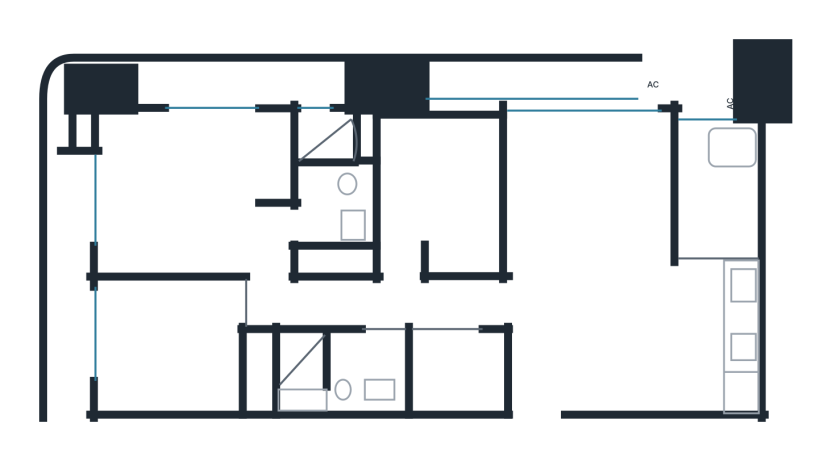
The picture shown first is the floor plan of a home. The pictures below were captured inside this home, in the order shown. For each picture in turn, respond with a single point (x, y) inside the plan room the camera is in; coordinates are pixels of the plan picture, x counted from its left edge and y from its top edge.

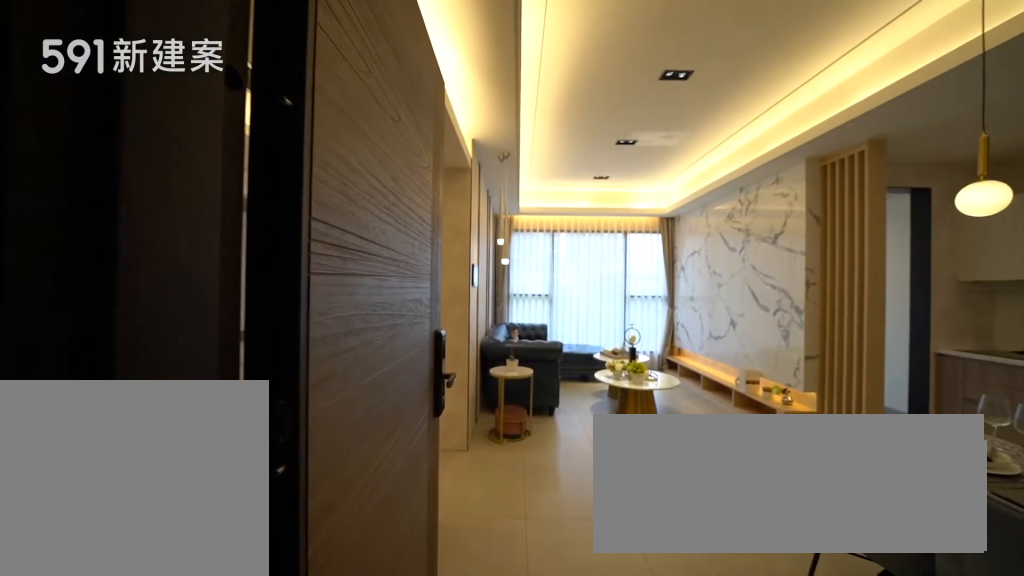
(538, 365)
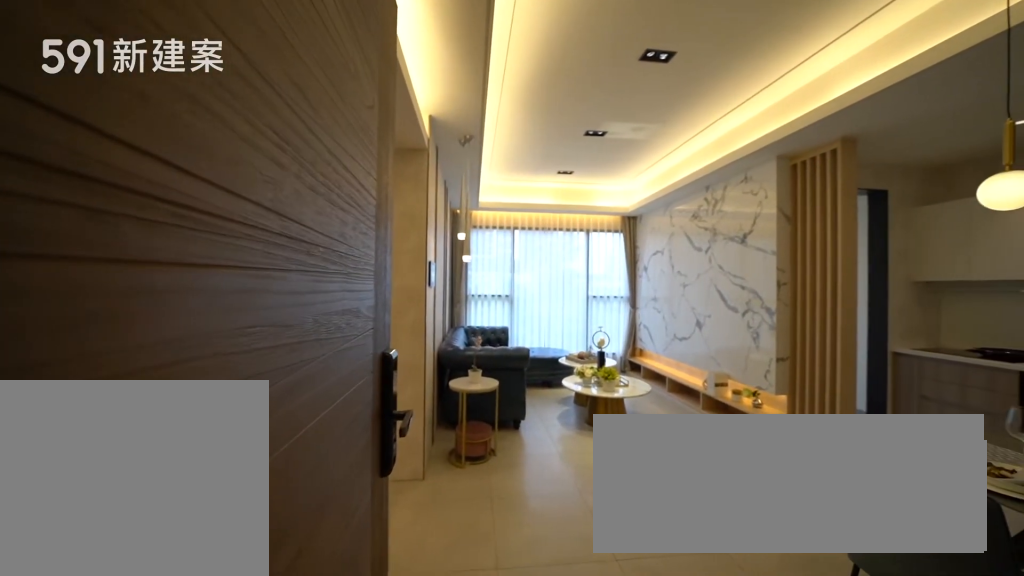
(538, 365)
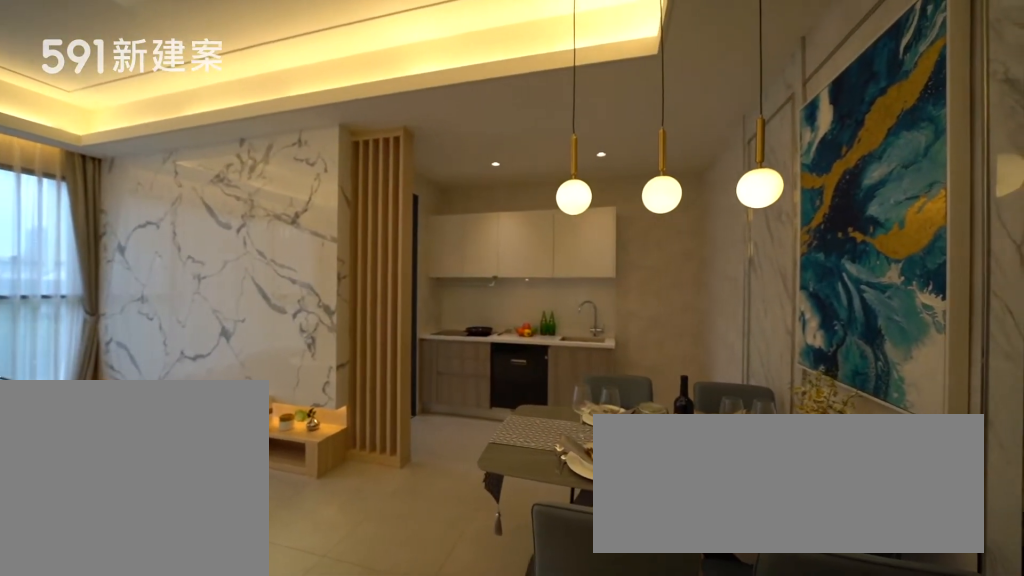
(629, 353)
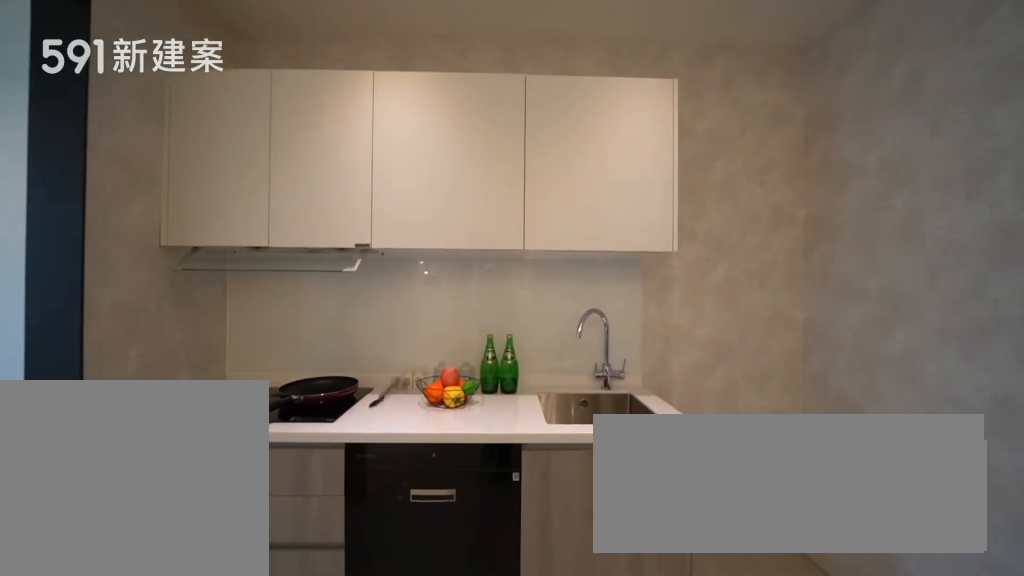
(720, 341)
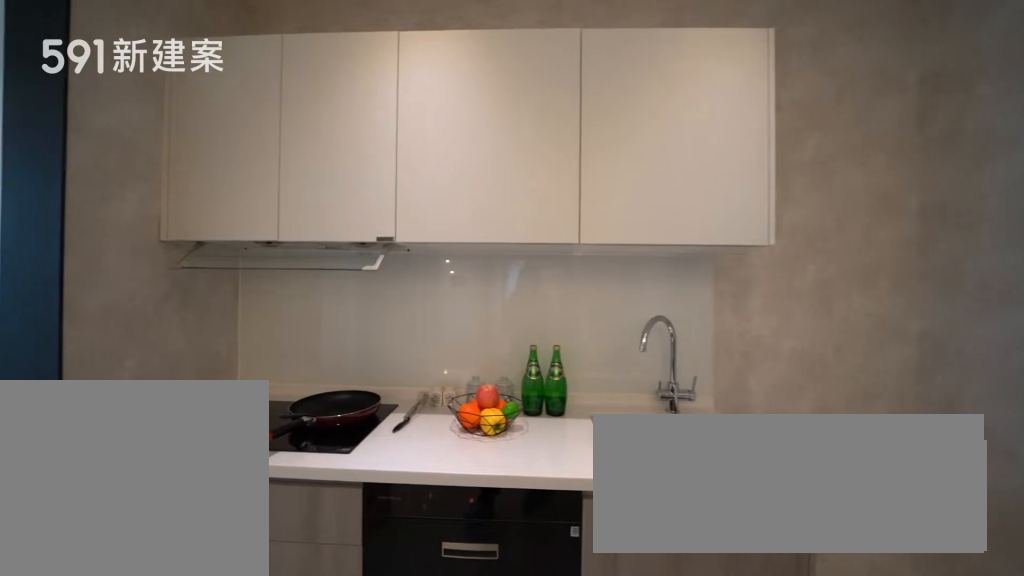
(720, 341)
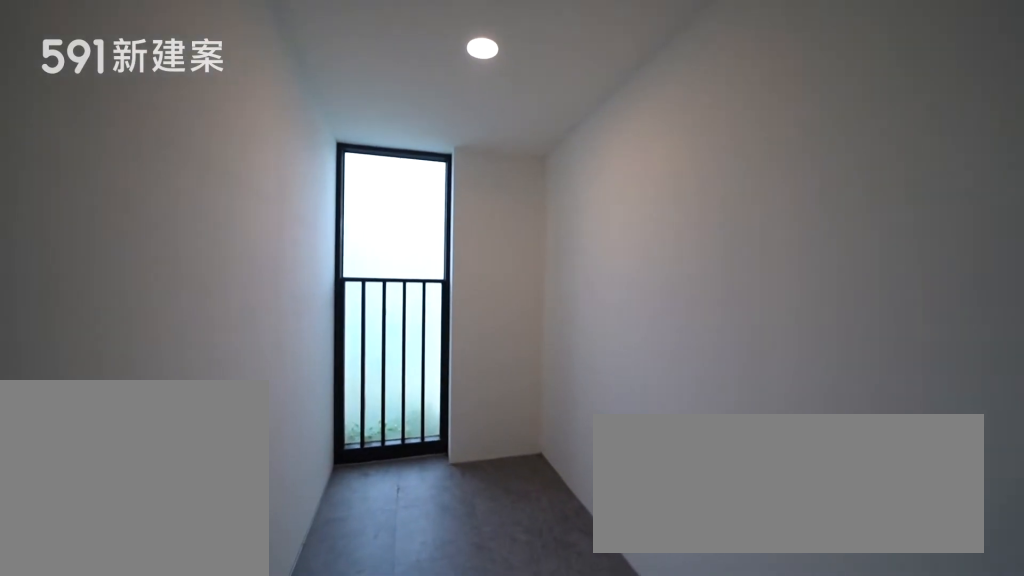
(720, 183)
